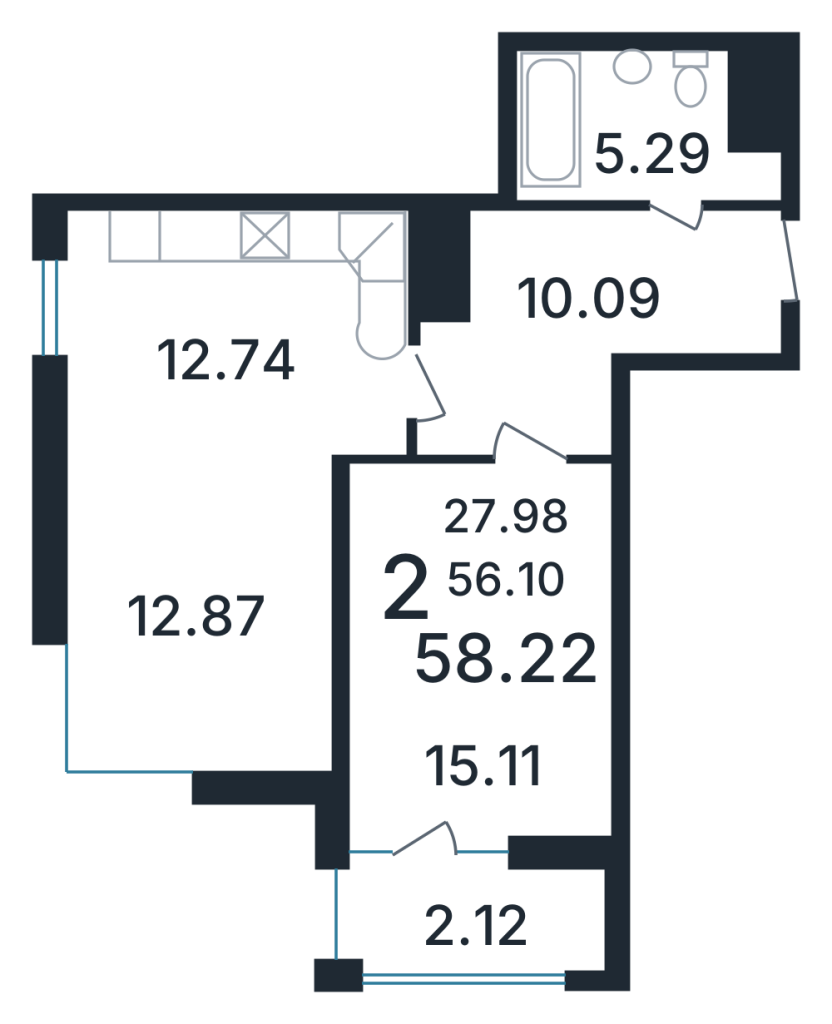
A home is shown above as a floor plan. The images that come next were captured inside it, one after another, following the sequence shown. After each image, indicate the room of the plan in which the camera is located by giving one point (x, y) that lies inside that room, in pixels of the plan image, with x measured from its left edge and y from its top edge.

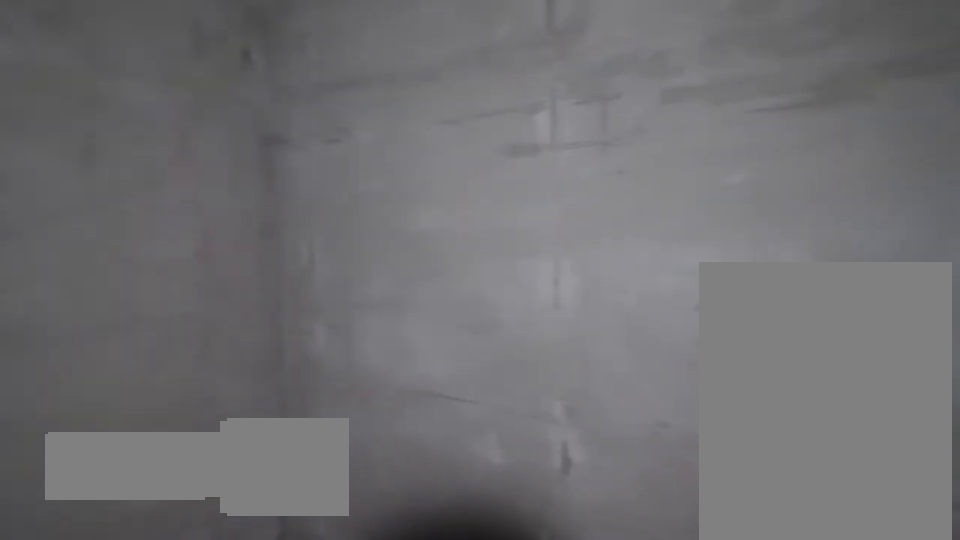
(631, 129)
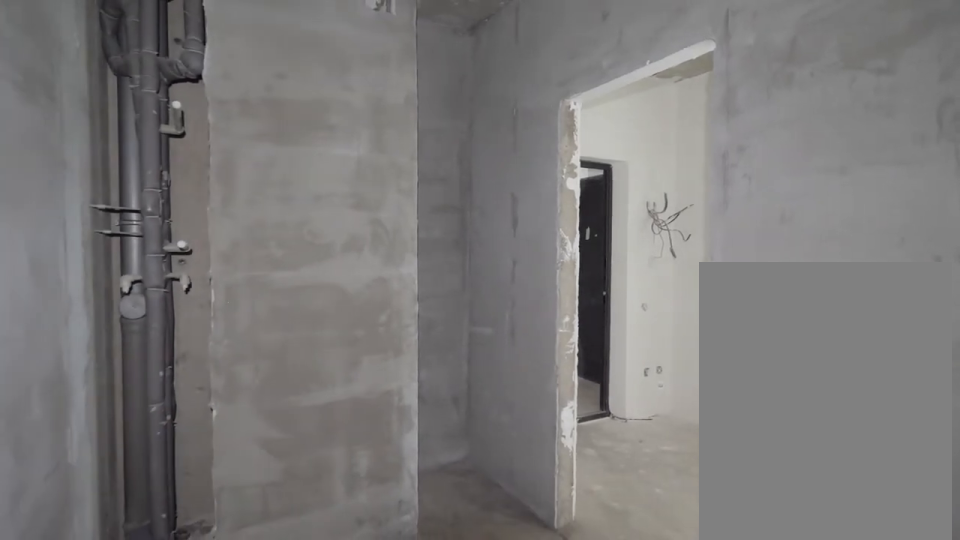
(631, 129)
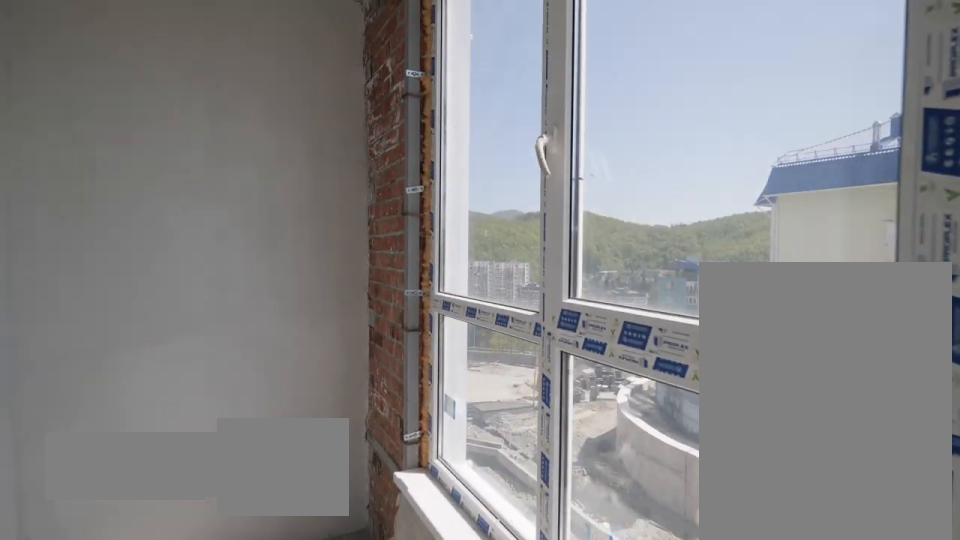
(474, 921)
